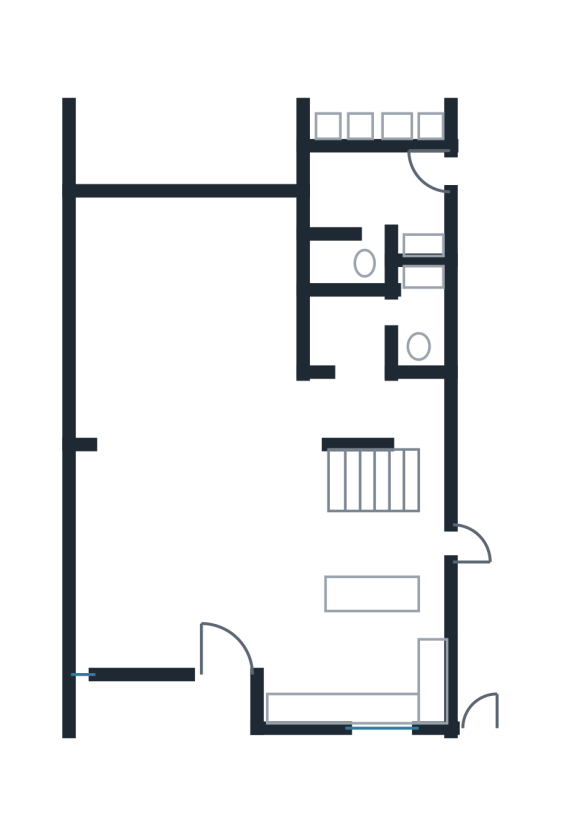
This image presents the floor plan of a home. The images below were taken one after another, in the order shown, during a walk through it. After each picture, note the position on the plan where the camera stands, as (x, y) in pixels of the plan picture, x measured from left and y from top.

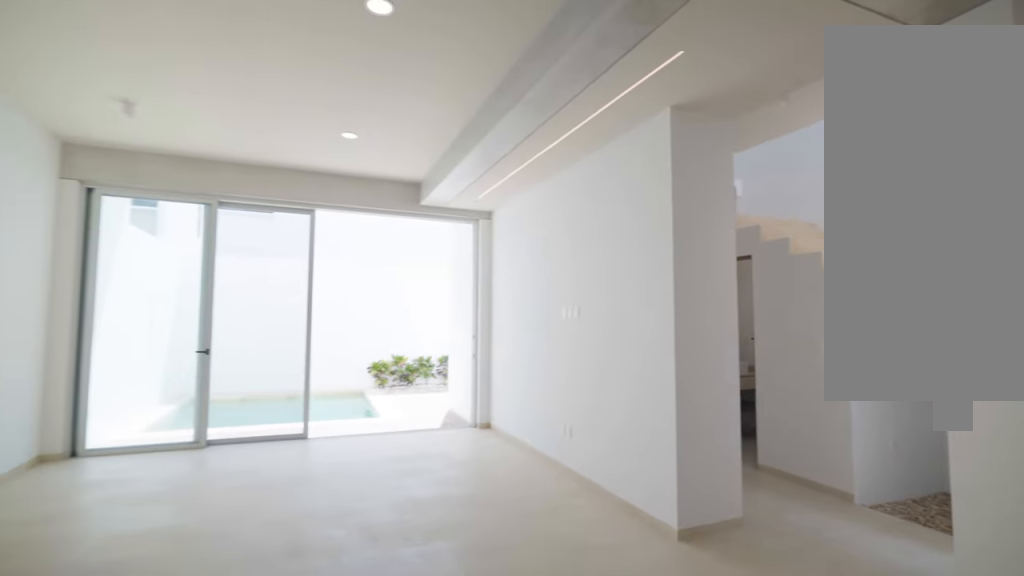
(279, 441)
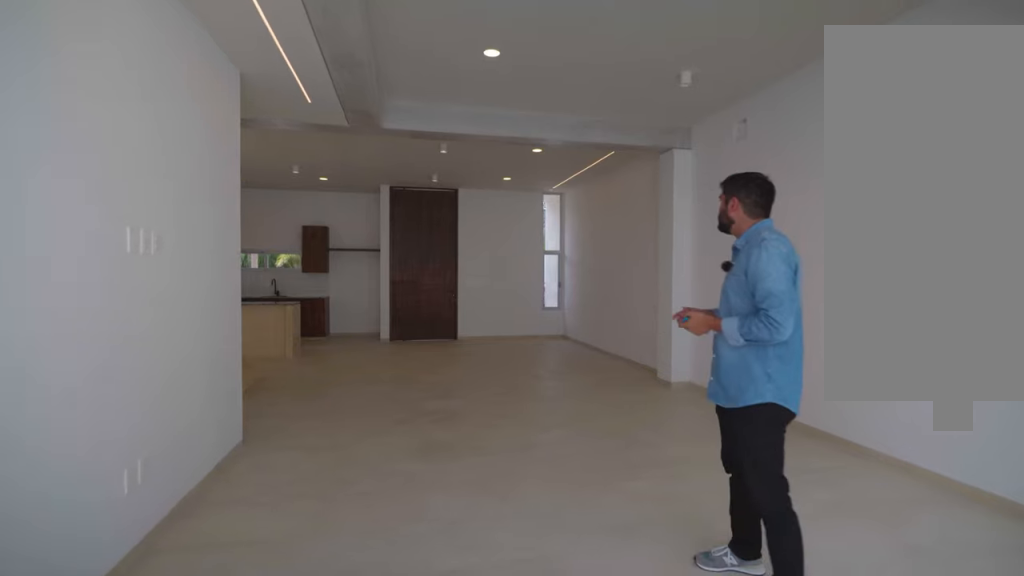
(168, 233)
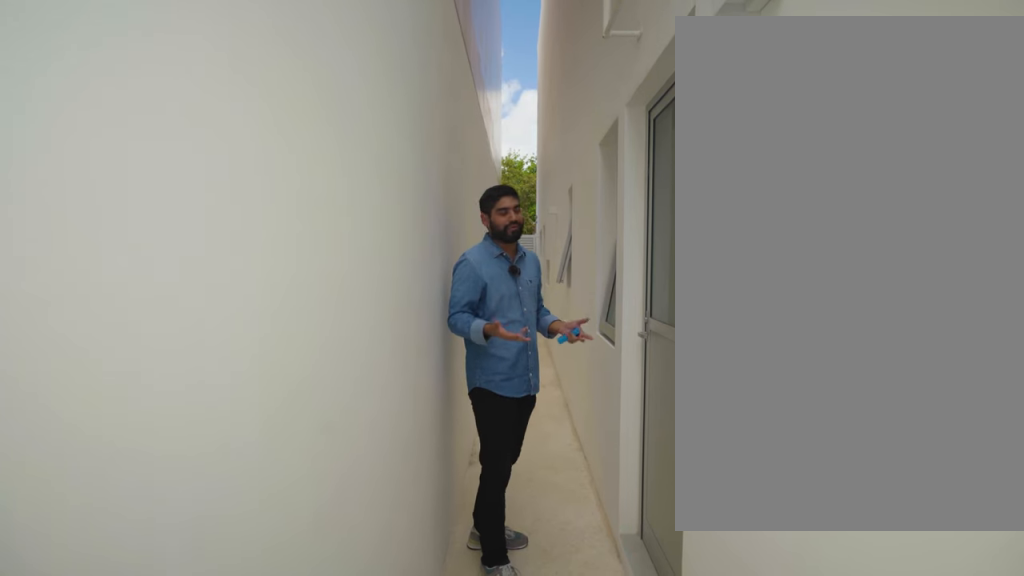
(472, 164)
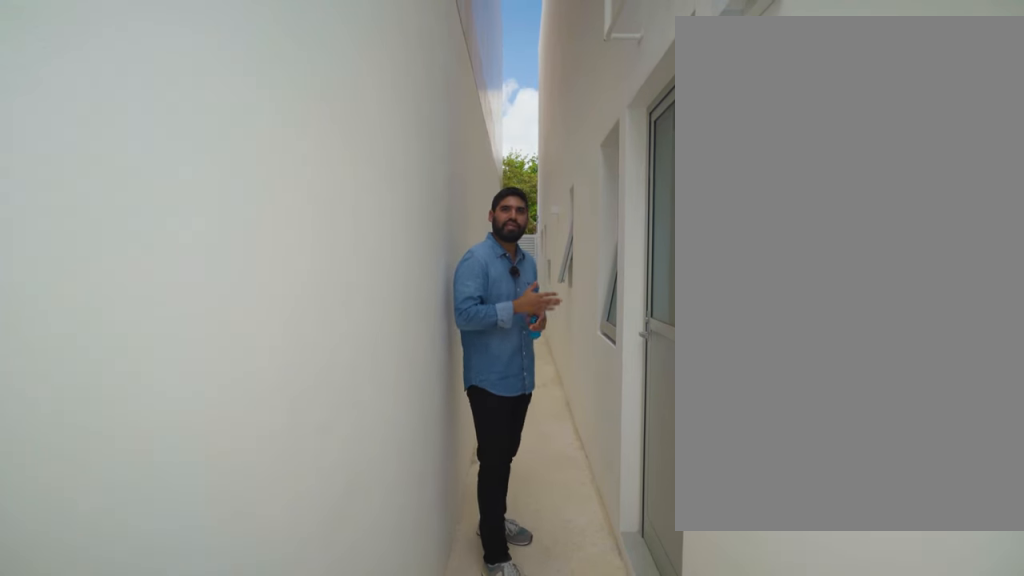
(472, 164)
